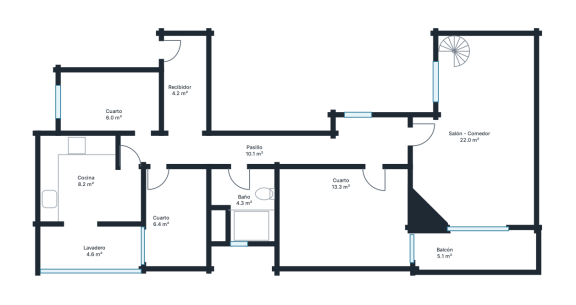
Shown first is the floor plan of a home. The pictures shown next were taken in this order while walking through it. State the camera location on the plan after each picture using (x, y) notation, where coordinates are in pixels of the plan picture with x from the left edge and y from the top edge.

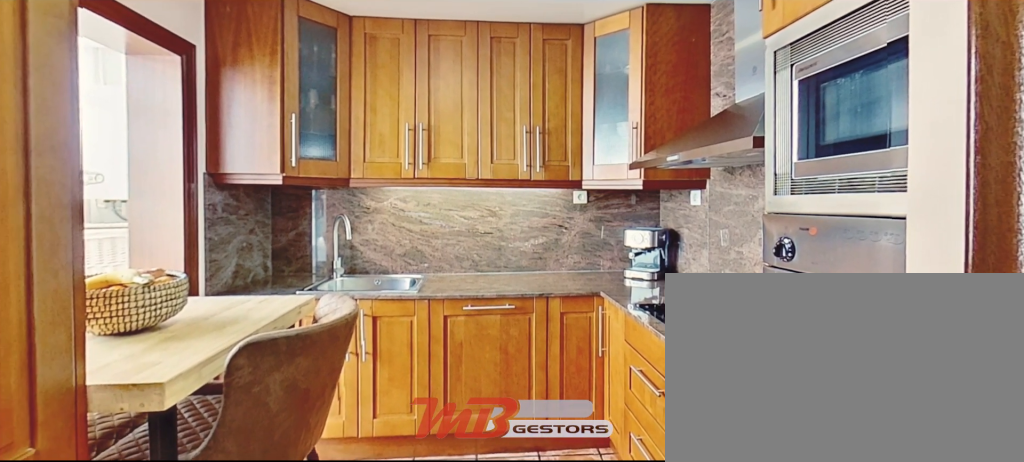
(129, 179)
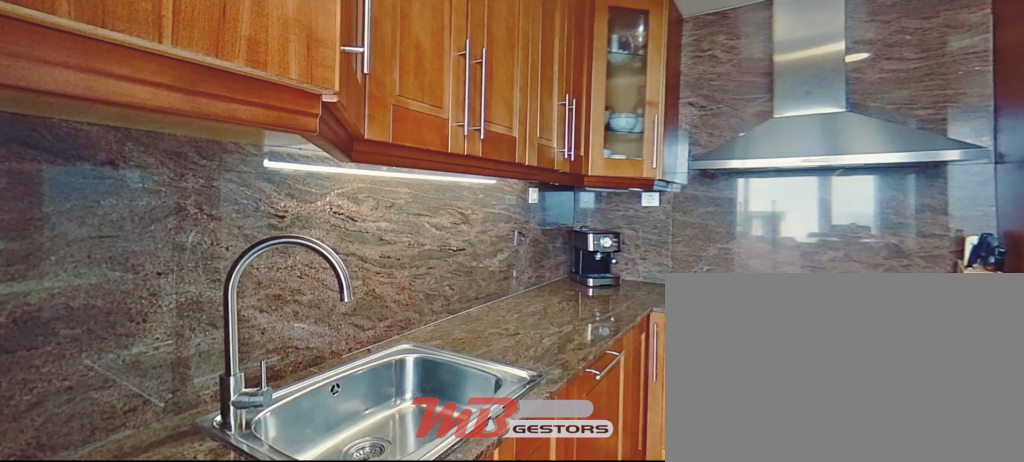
(73, 216)
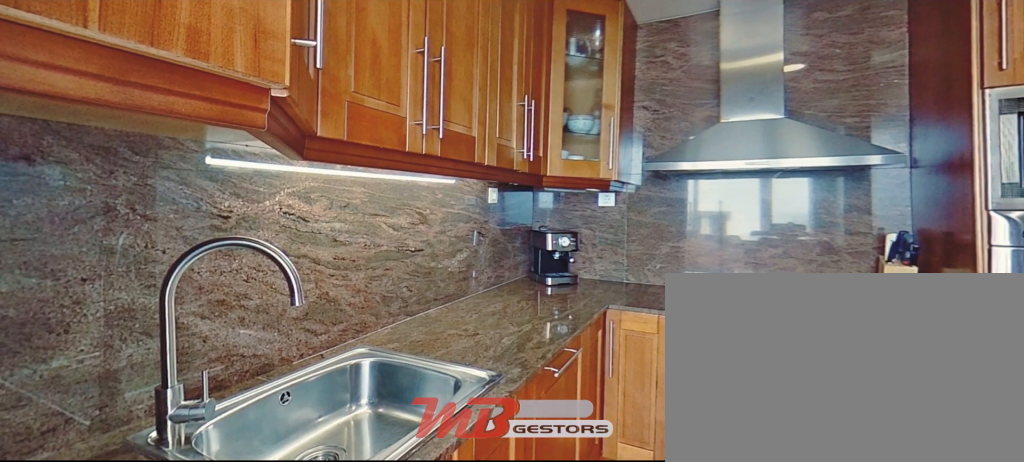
(73, 216)
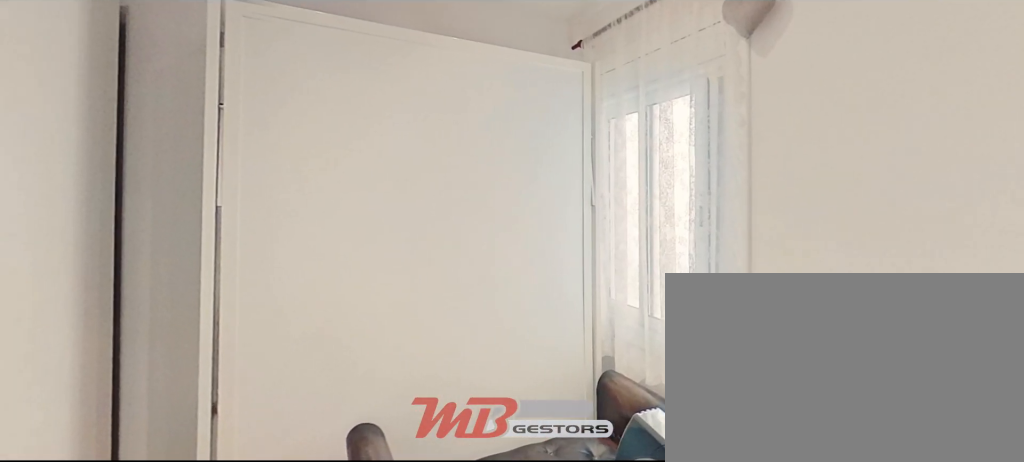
(163, 180)
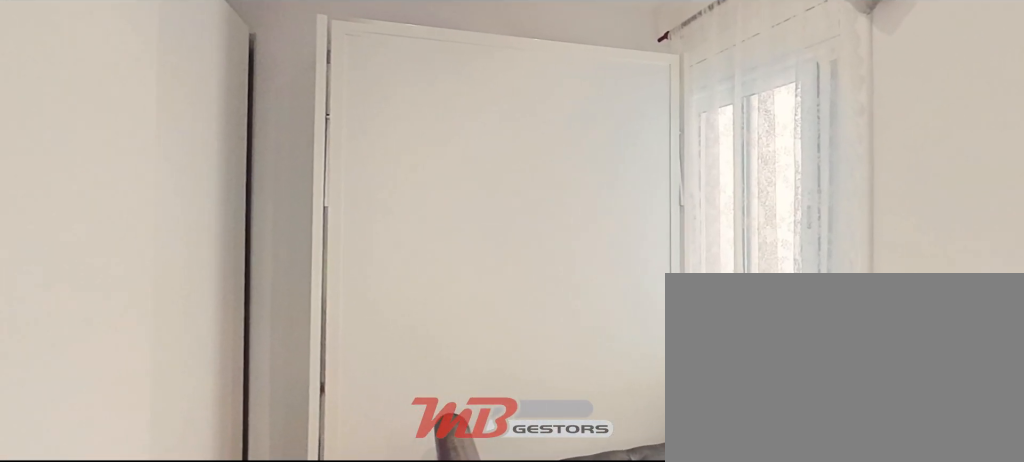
(163, 180)
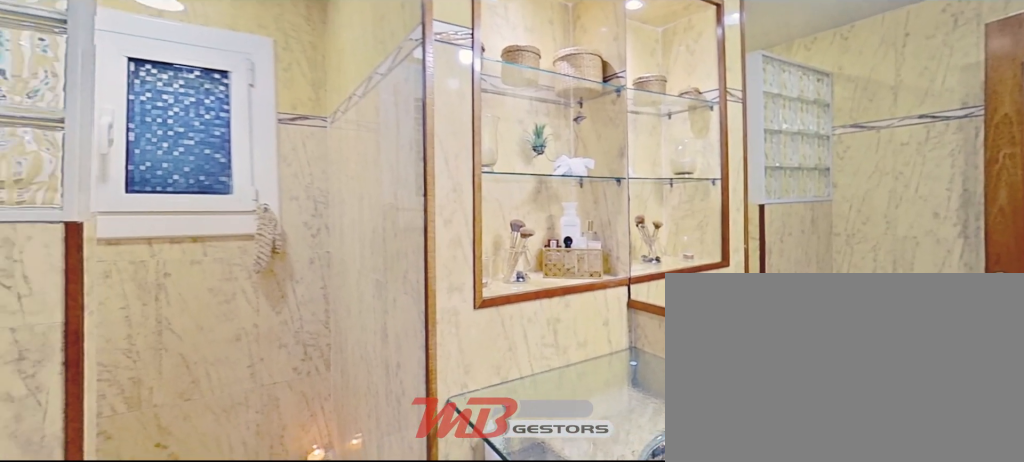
(235, 177)
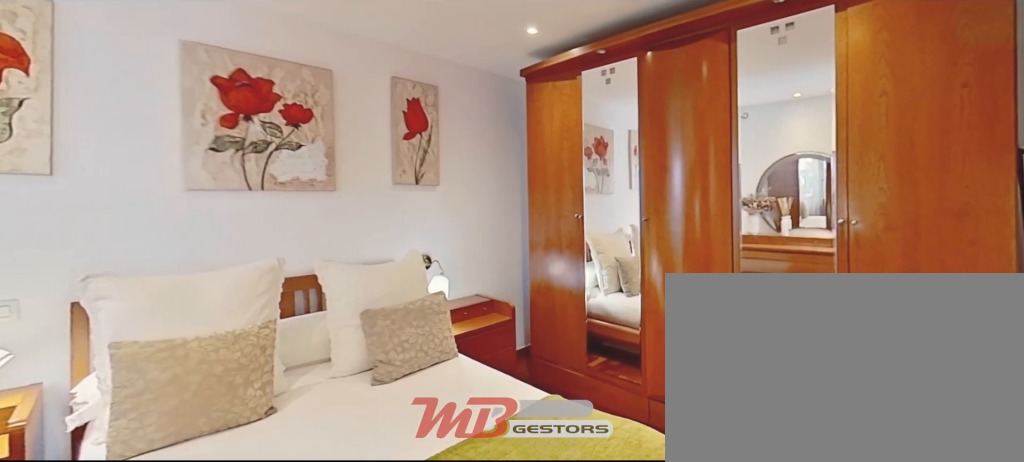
(372, 176)
